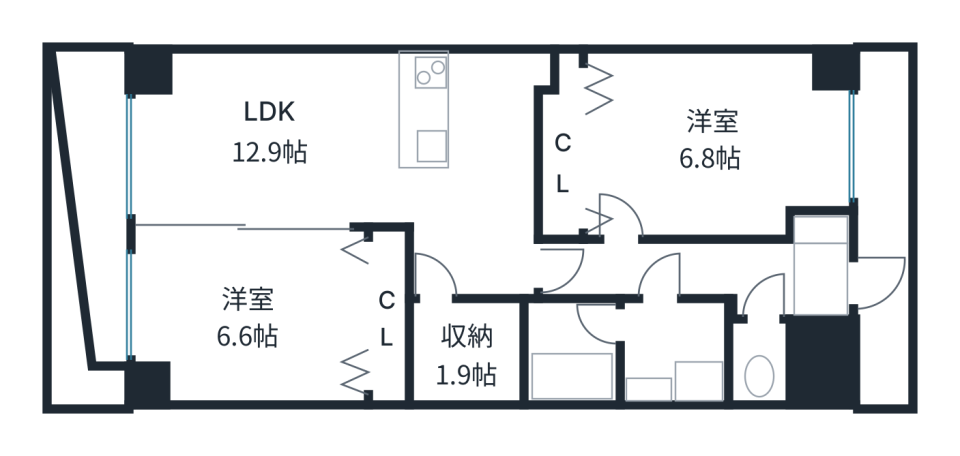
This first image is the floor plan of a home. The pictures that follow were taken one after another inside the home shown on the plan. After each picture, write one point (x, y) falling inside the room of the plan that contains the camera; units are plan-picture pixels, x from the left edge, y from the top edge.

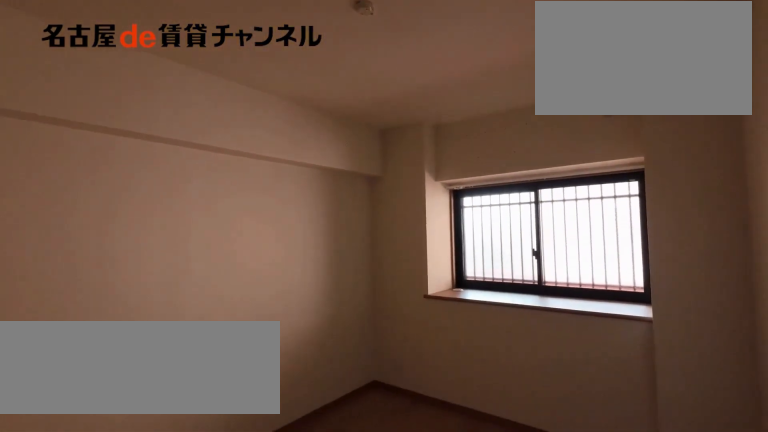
(711, 142)
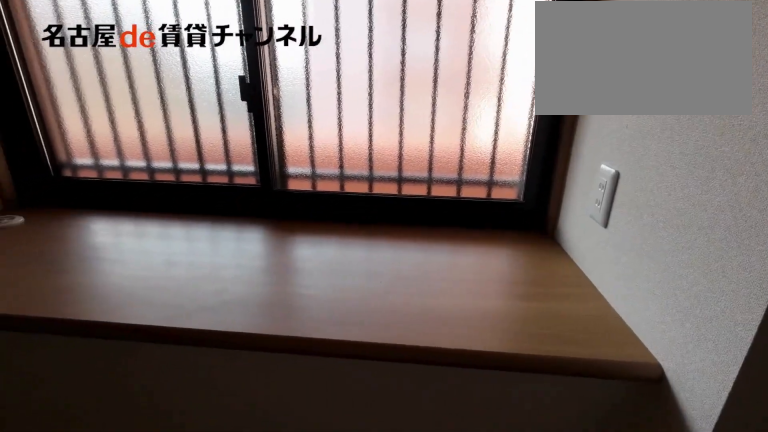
(711, 142)
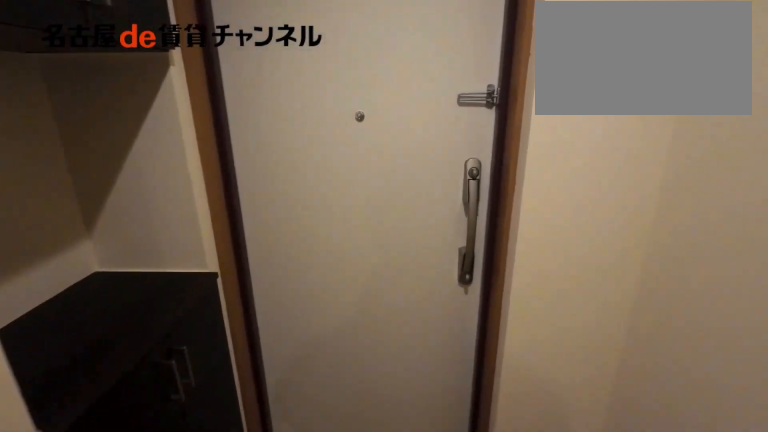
(707, 273)
